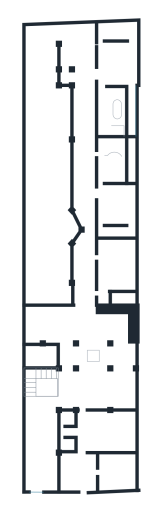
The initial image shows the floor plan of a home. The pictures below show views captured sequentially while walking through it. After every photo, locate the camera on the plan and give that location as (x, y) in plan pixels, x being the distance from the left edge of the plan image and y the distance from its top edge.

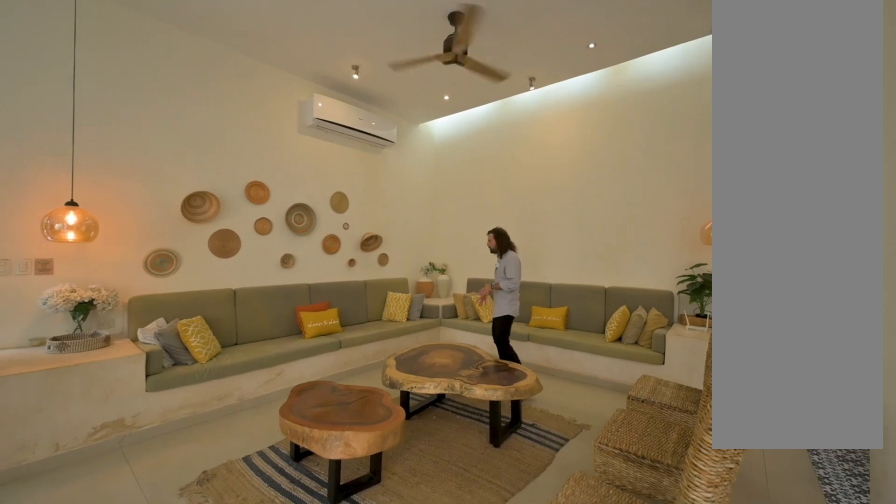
(127, 323)
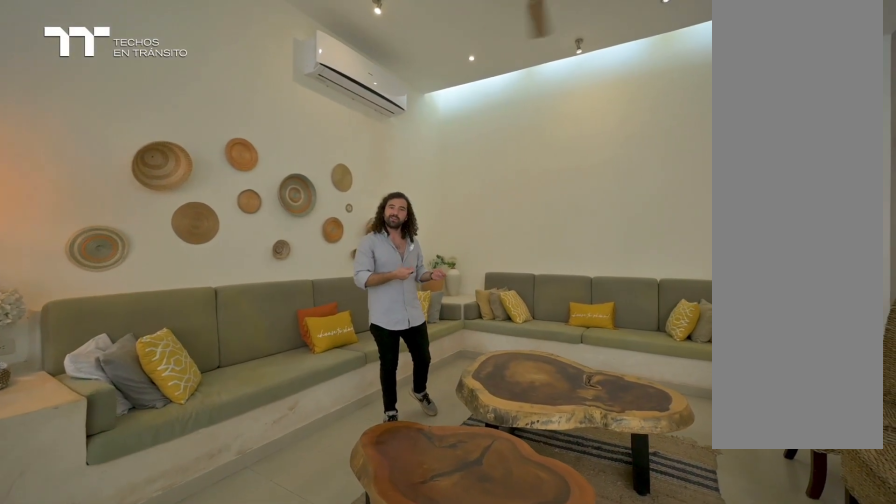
(116, 319)
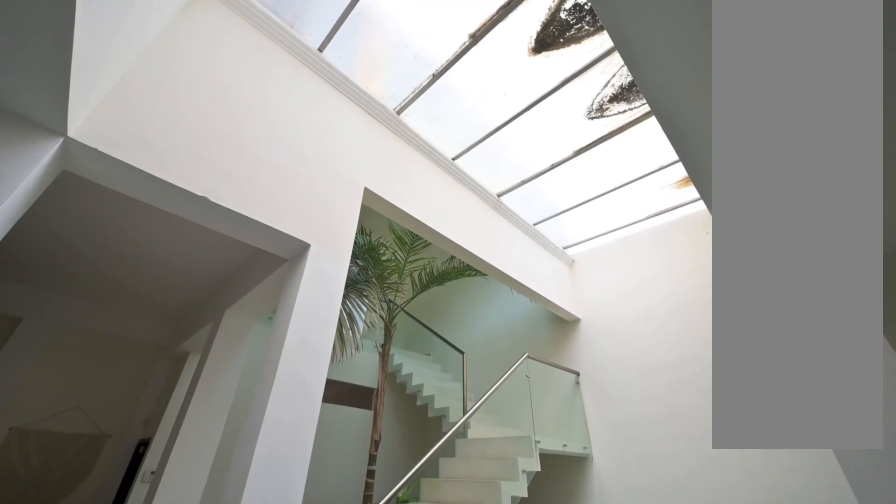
(116, 319)
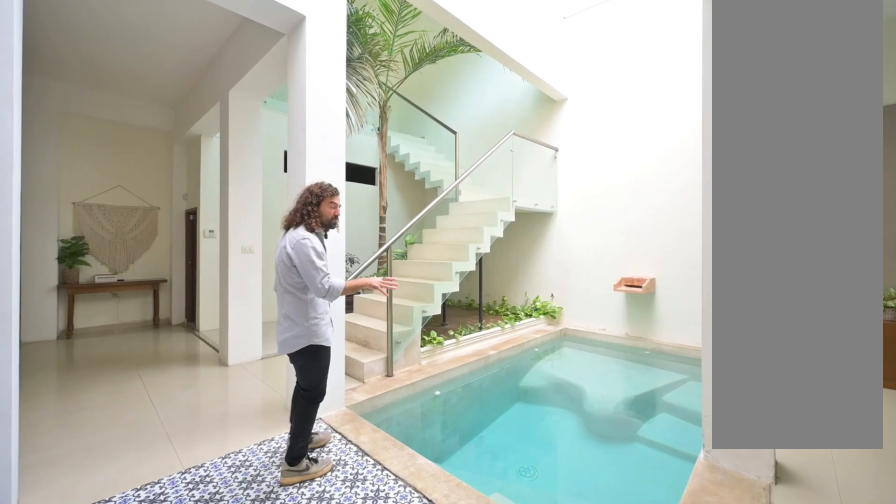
(71, 361)
